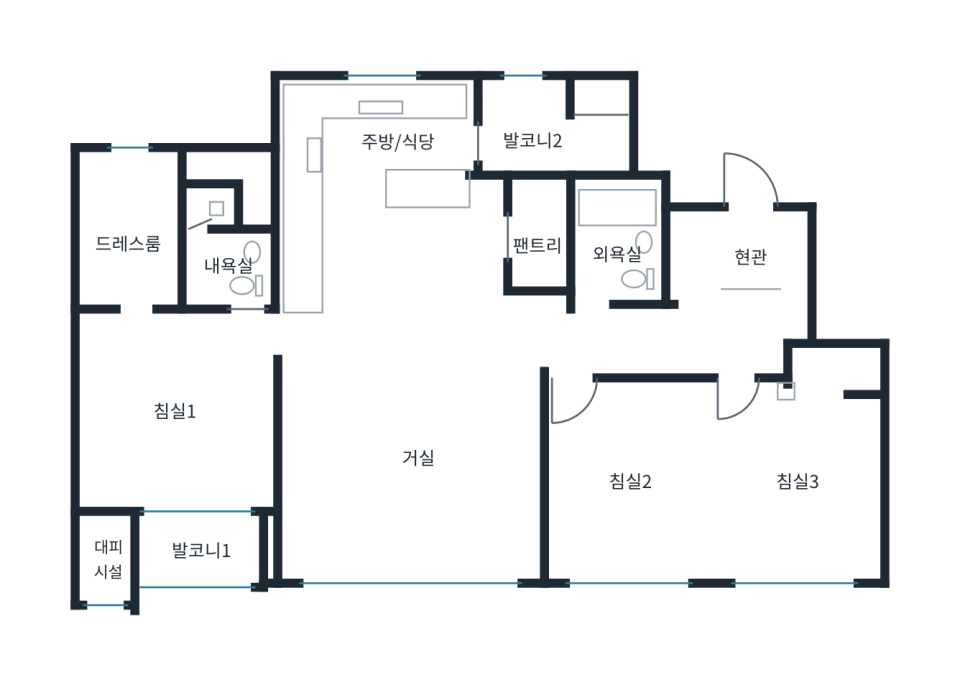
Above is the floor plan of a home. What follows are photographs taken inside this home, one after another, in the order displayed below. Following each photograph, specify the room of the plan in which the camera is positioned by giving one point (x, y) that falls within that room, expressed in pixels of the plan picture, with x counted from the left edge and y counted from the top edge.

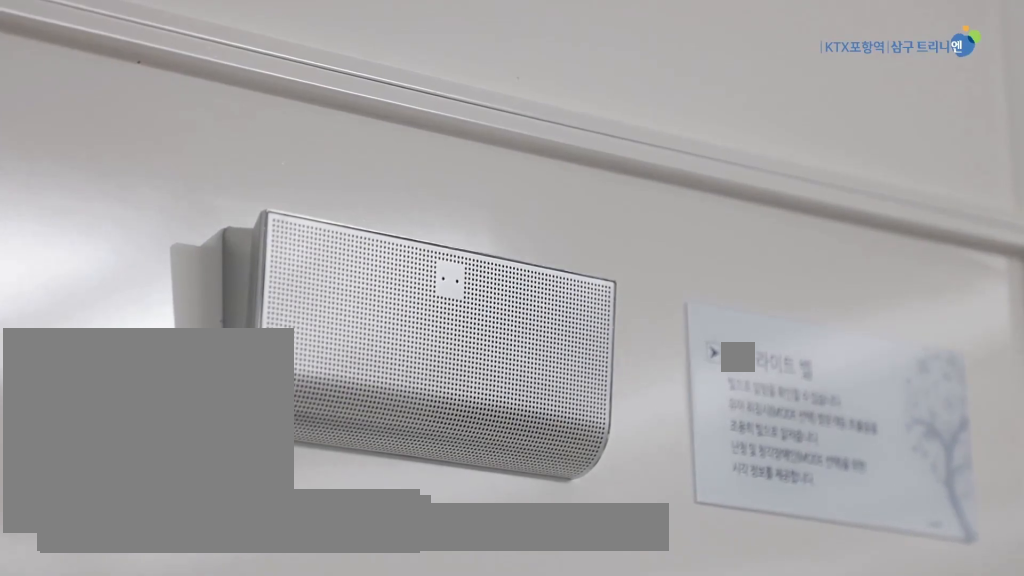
(412, 474)
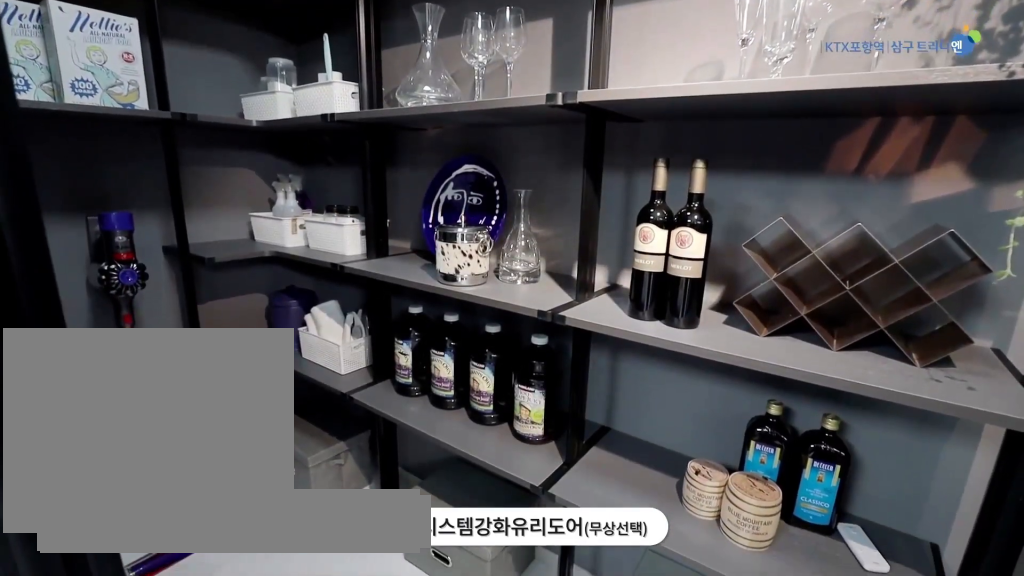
(538, 242)
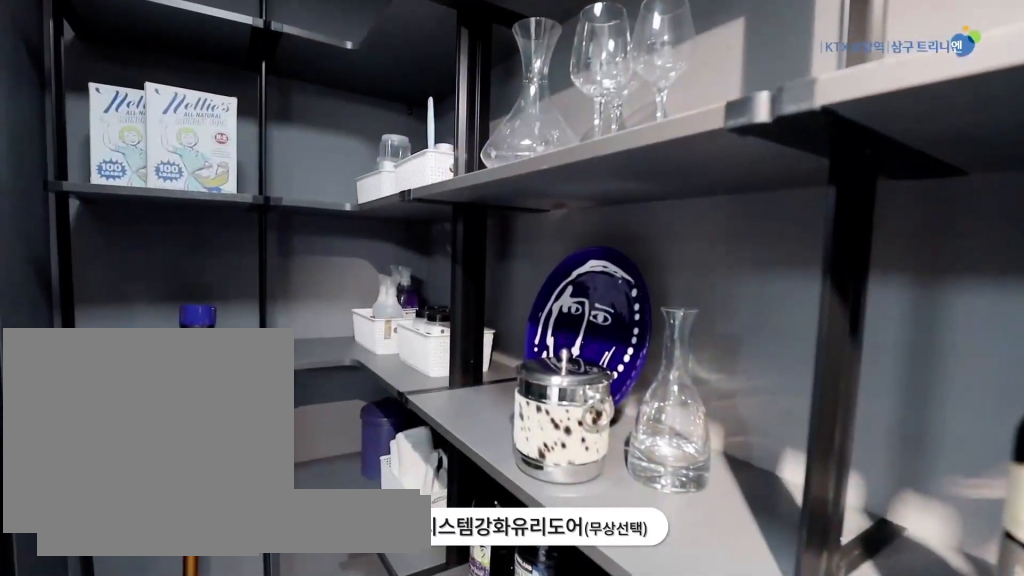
(538, 242)
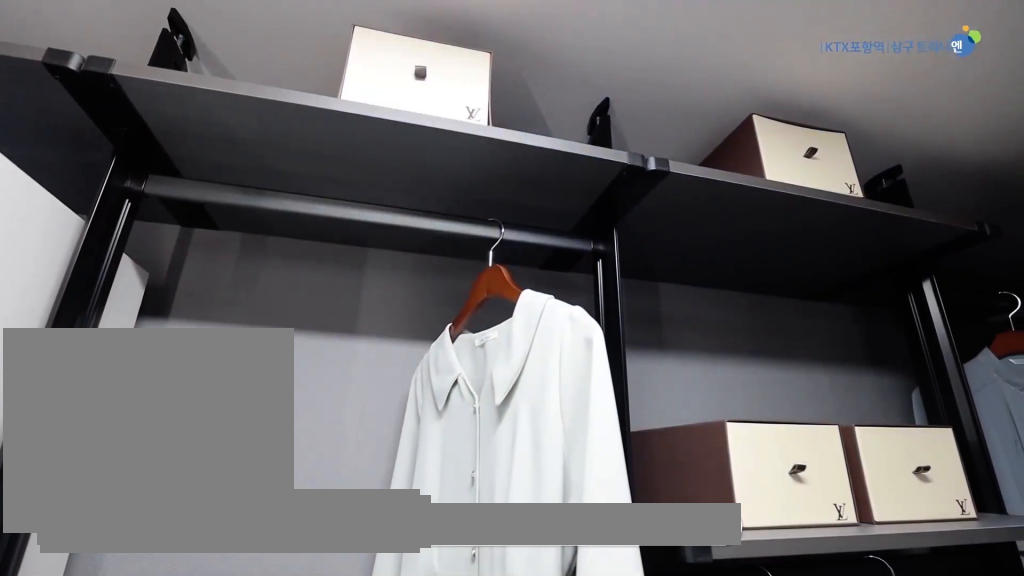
(126, 232)
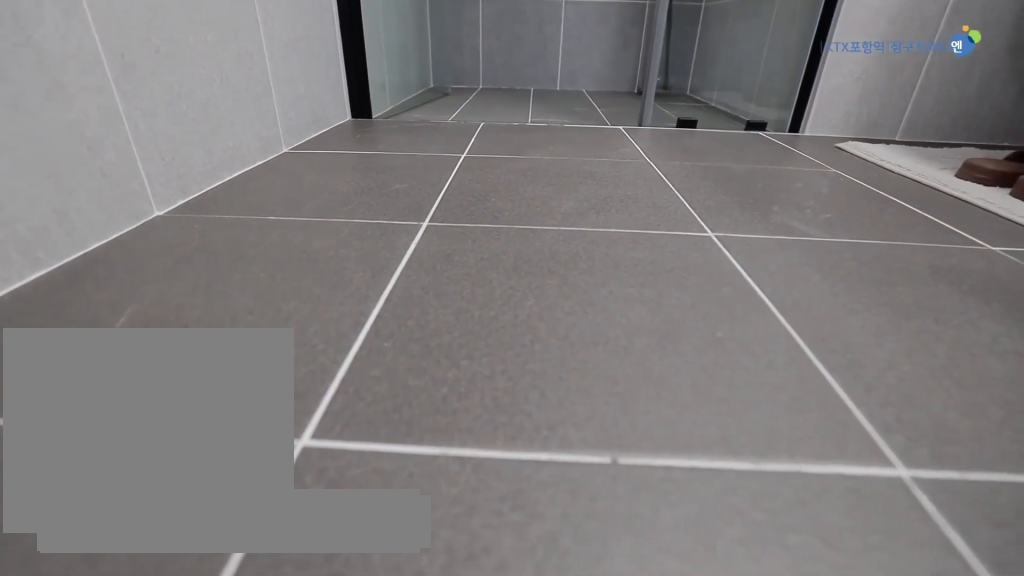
(220, 249)
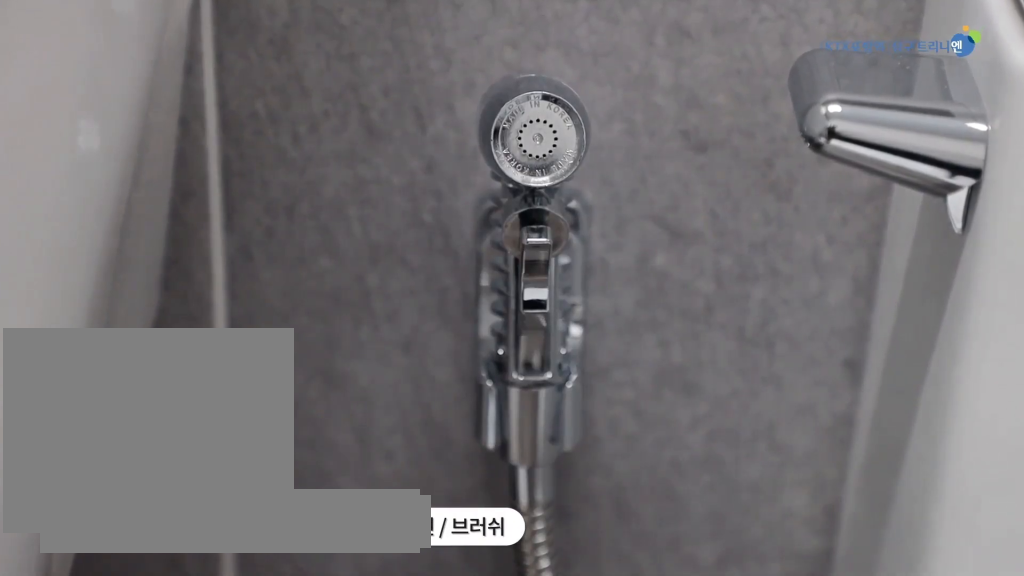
(221, 248)
